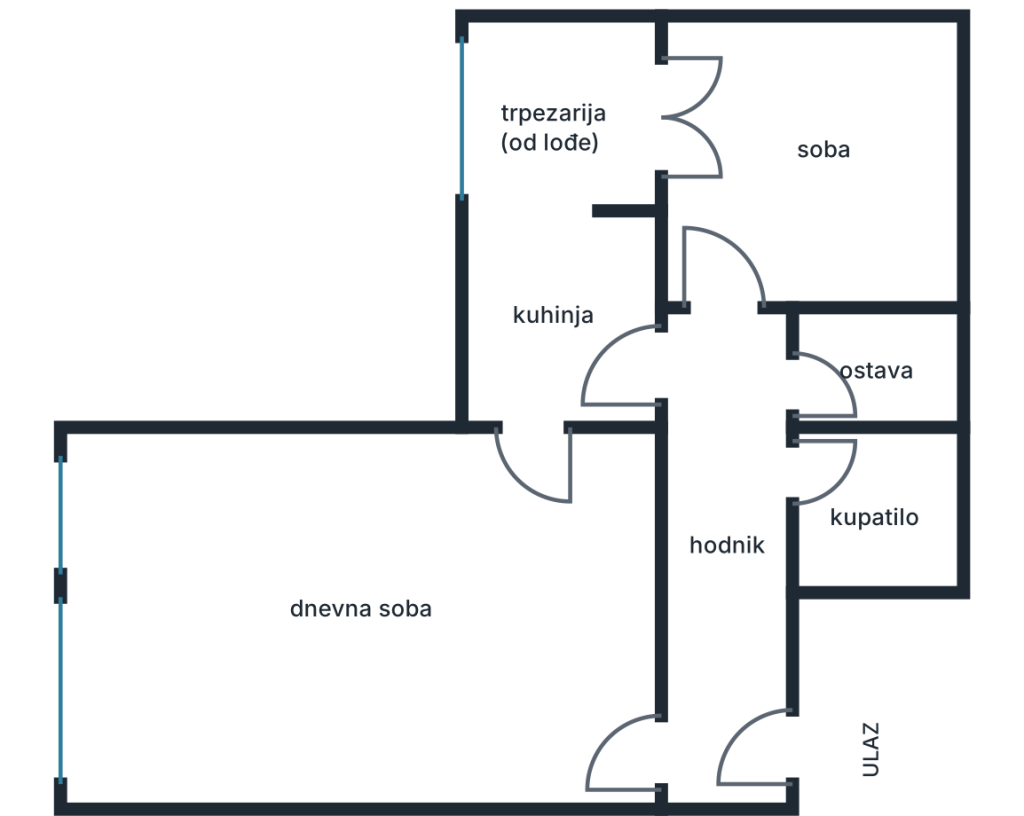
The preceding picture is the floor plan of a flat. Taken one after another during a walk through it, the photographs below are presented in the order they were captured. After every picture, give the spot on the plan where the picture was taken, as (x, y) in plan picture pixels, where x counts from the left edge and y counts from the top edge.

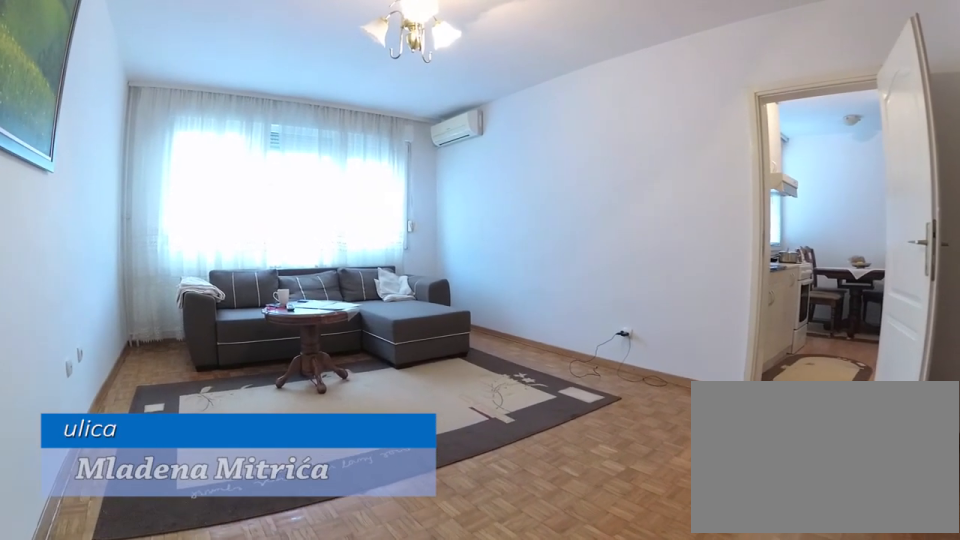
(590, 754)
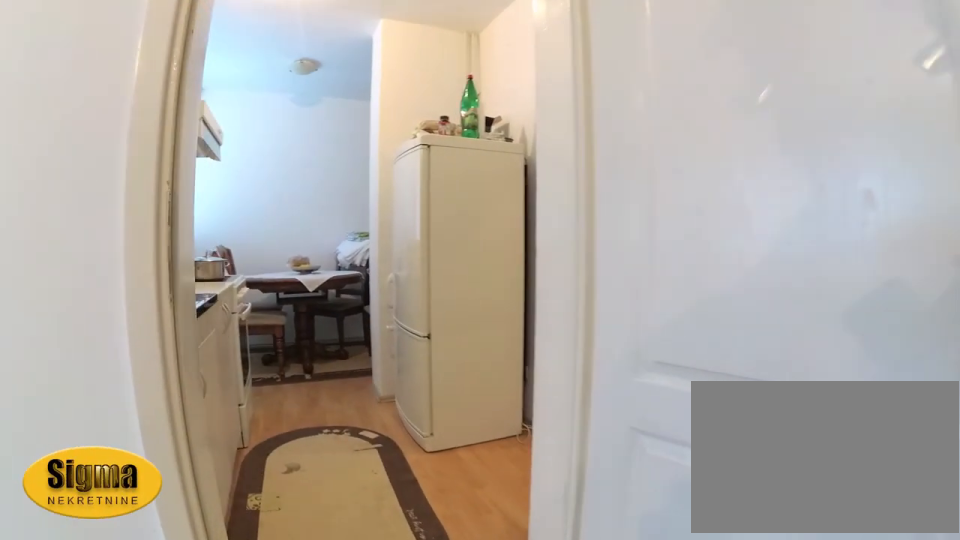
(518, 546)
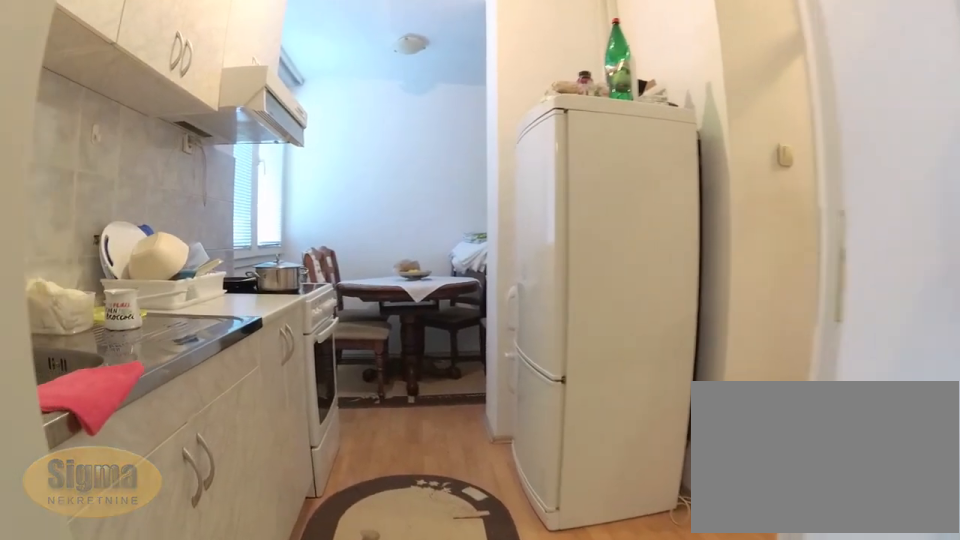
(537, 495)
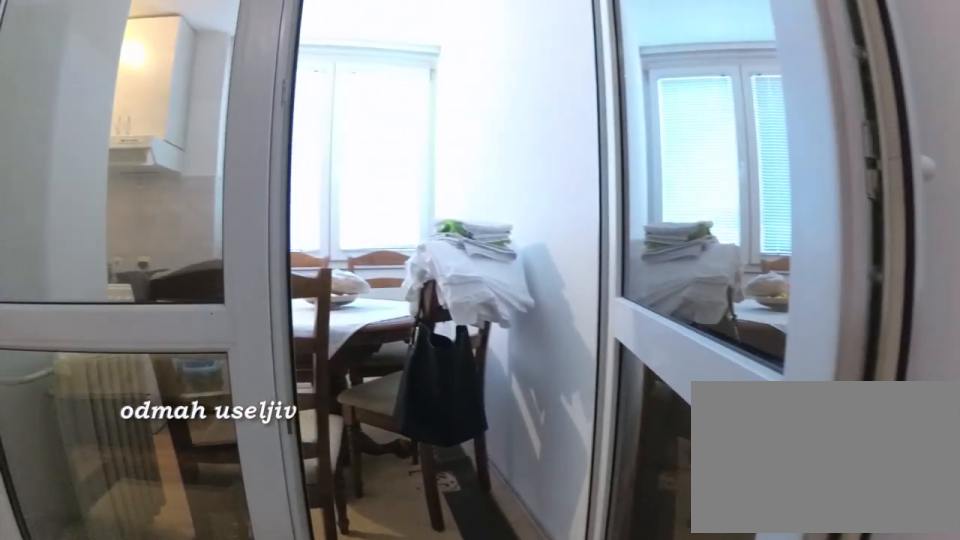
(749, 145)
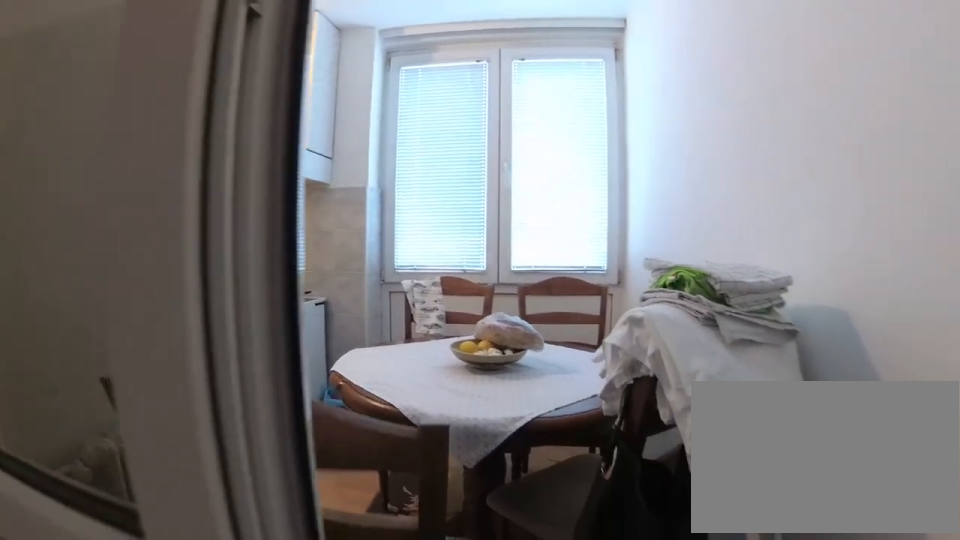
(697, 137)
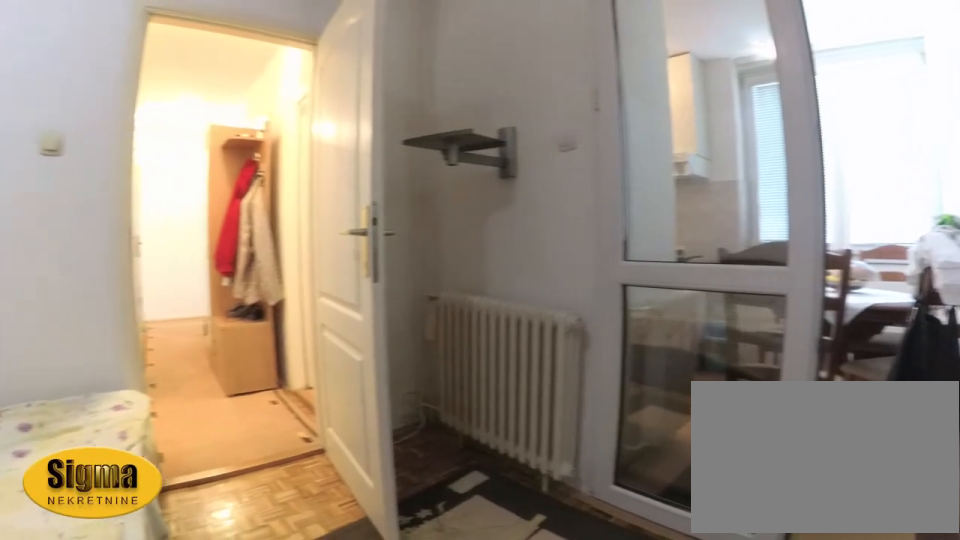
(732, 94)
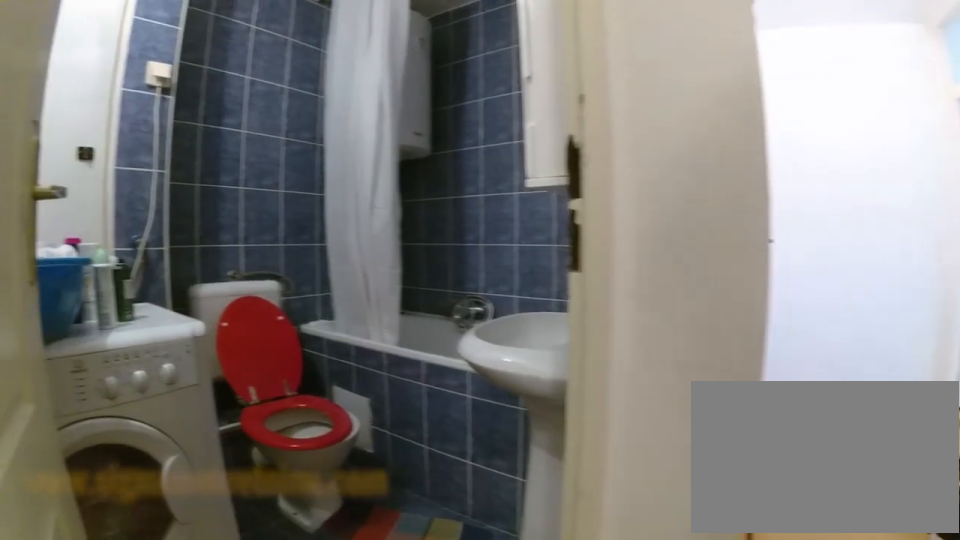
(736, 454)
